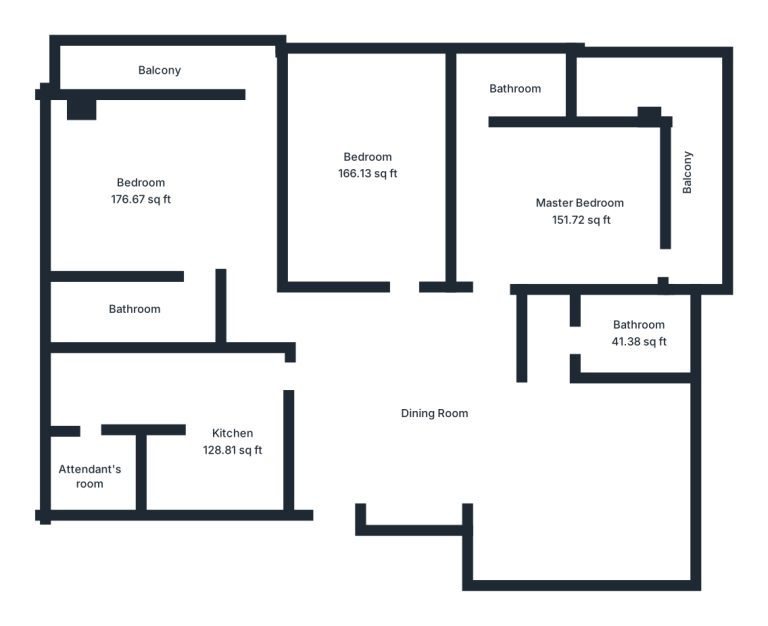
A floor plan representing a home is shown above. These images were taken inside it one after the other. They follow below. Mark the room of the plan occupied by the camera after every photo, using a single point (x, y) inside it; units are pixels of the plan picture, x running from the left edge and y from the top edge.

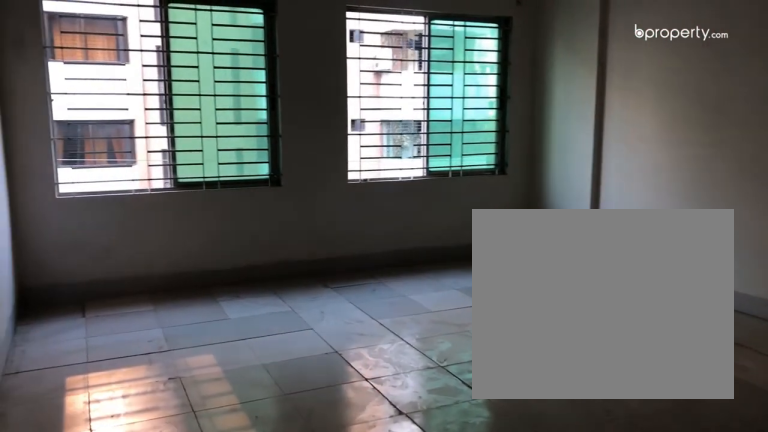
(426, 412)
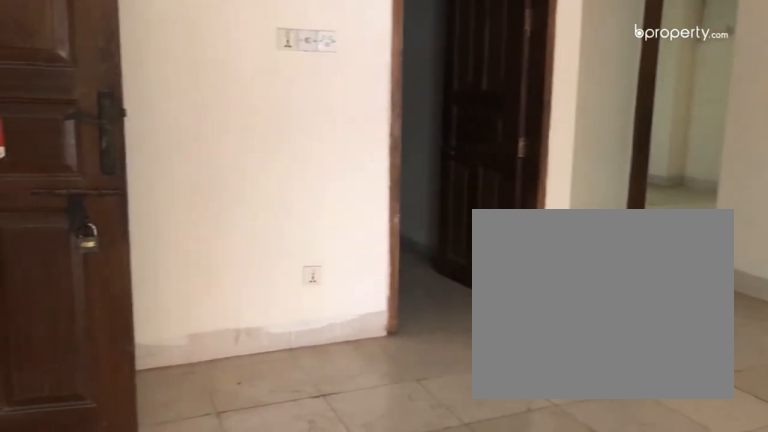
(426, 412)
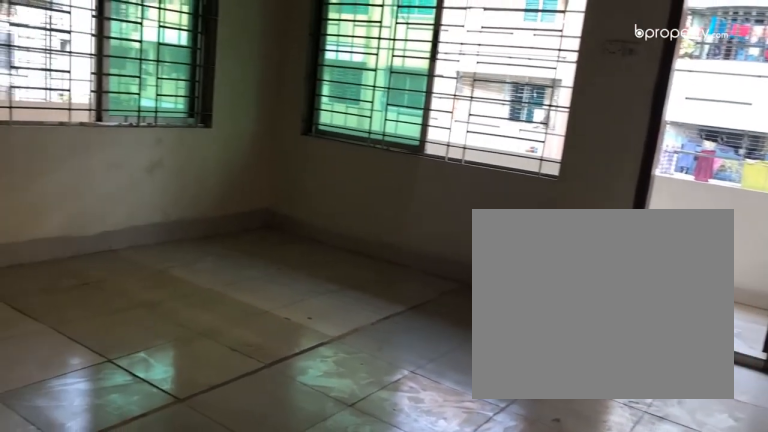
(577, 211)
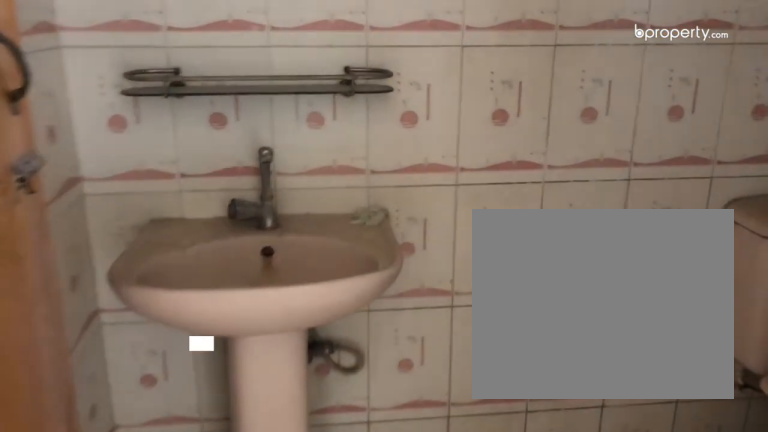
(518, 88)
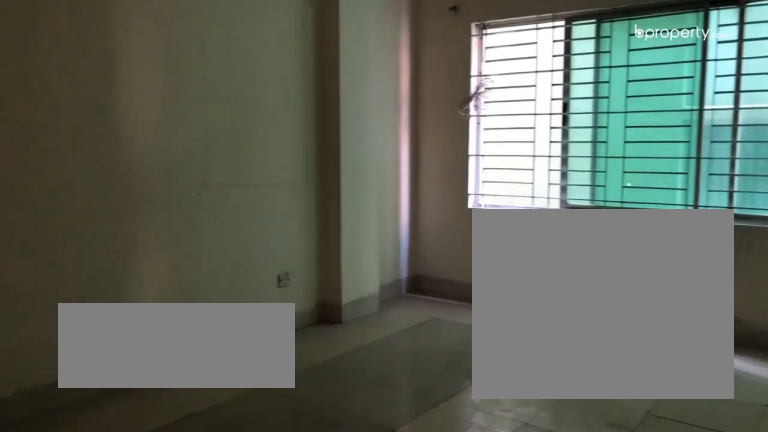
(372, 158)
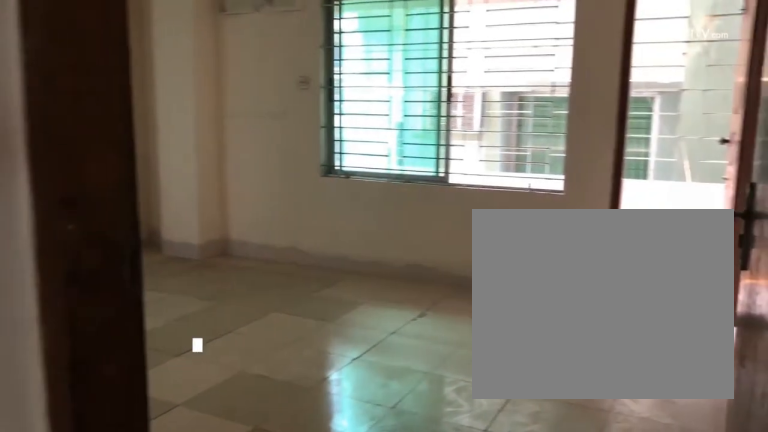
(139, 197)
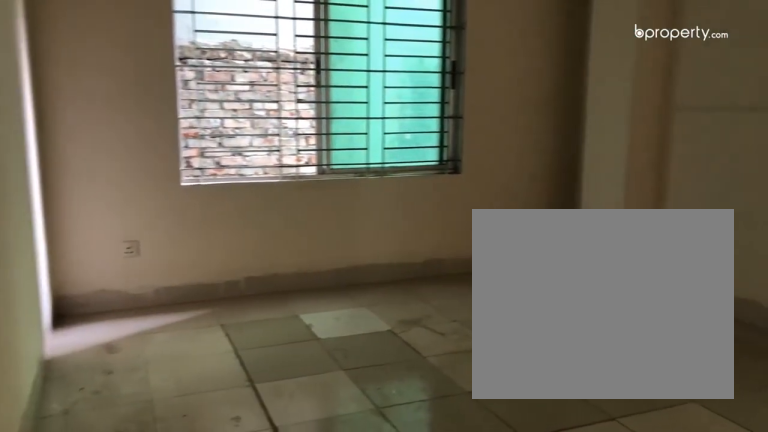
(139, 197)
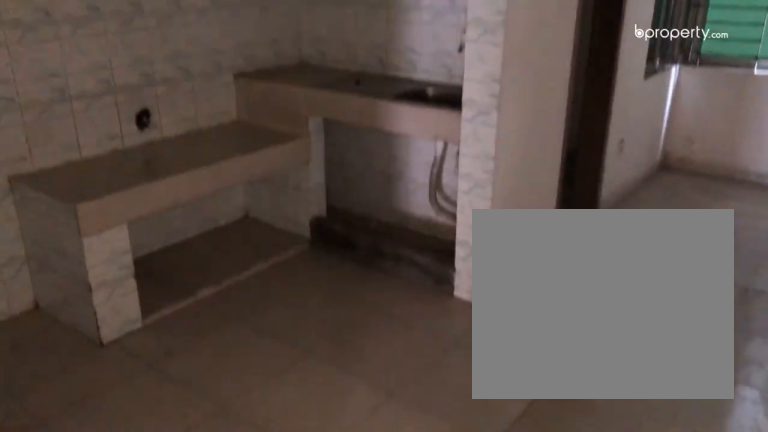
(234, 444)
